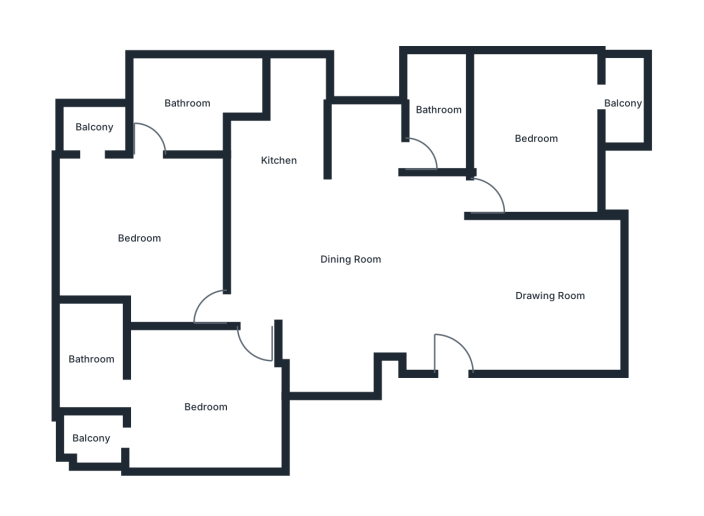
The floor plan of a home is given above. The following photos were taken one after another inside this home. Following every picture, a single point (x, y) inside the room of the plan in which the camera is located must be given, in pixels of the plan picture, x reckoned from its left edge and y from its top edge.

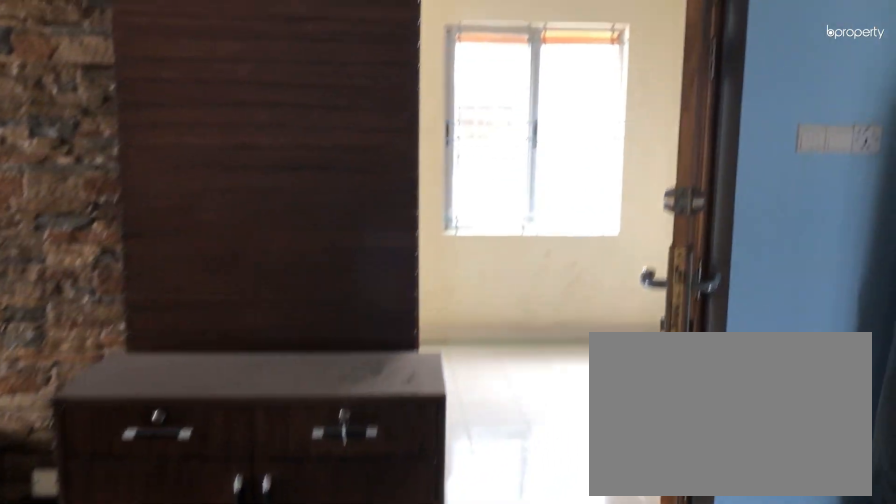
(550, 294)
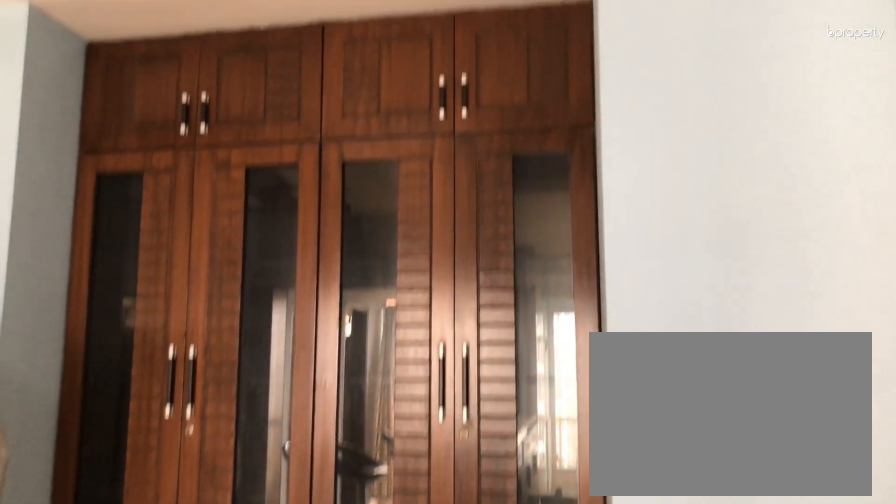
(349, 259)
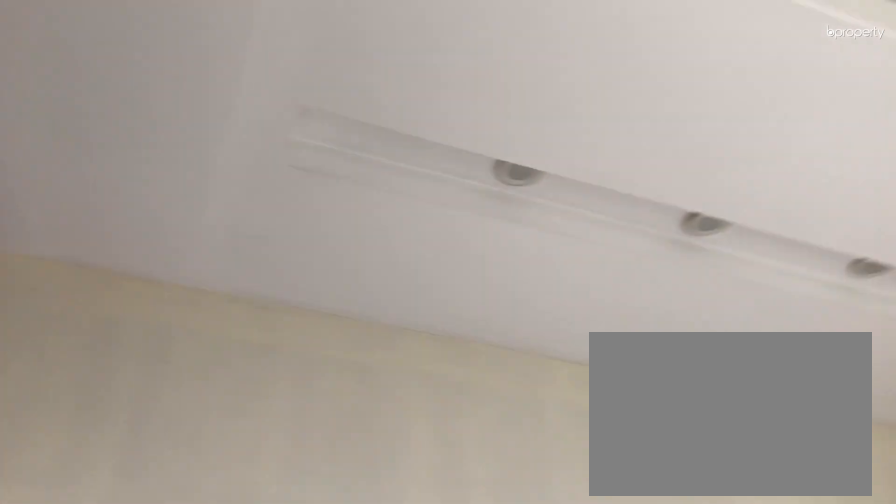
(537, 139)
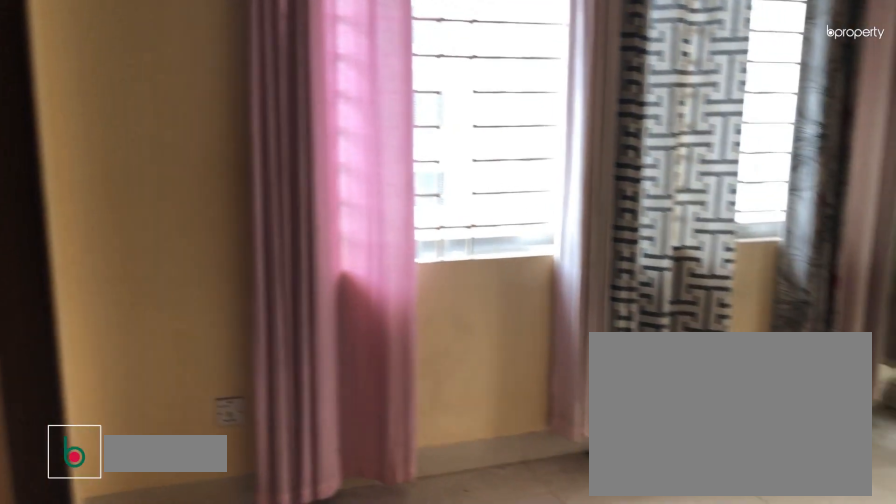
(139, 238)
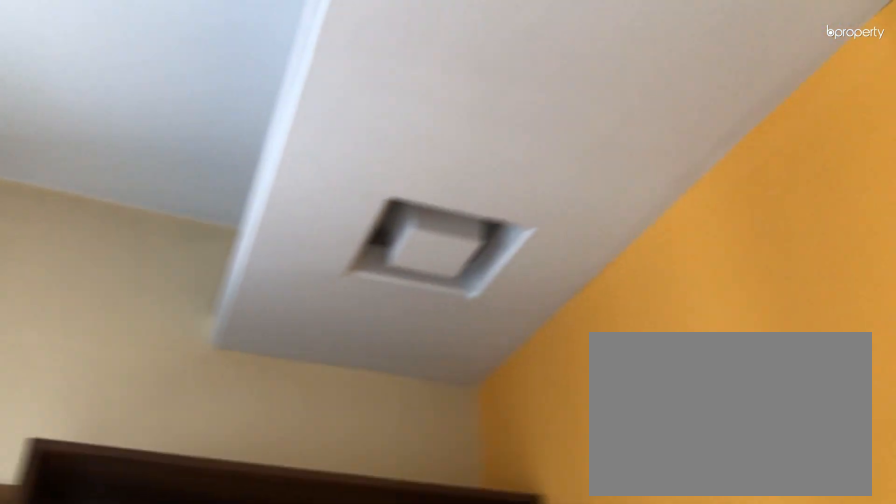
(139, 238)
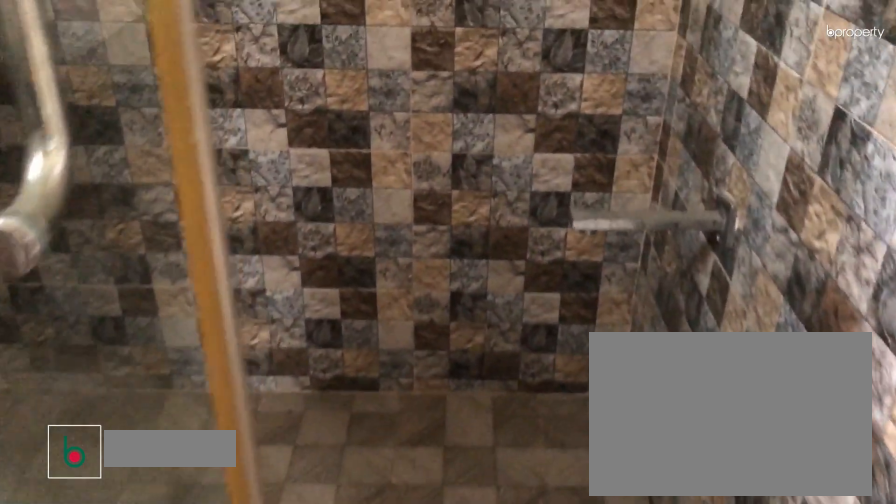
(188, 102)
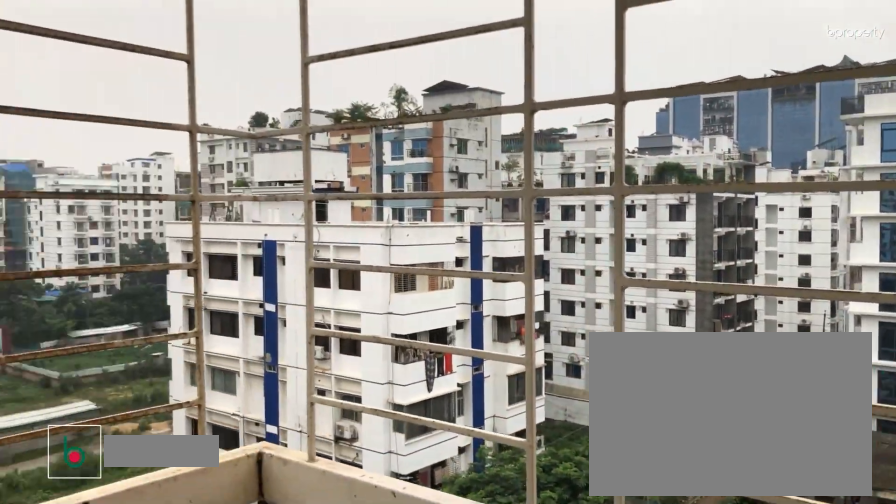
(90, 437)
